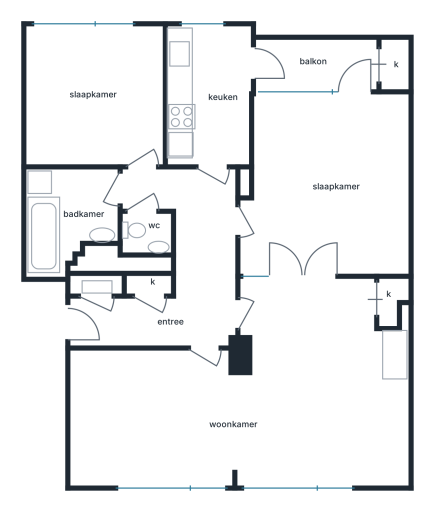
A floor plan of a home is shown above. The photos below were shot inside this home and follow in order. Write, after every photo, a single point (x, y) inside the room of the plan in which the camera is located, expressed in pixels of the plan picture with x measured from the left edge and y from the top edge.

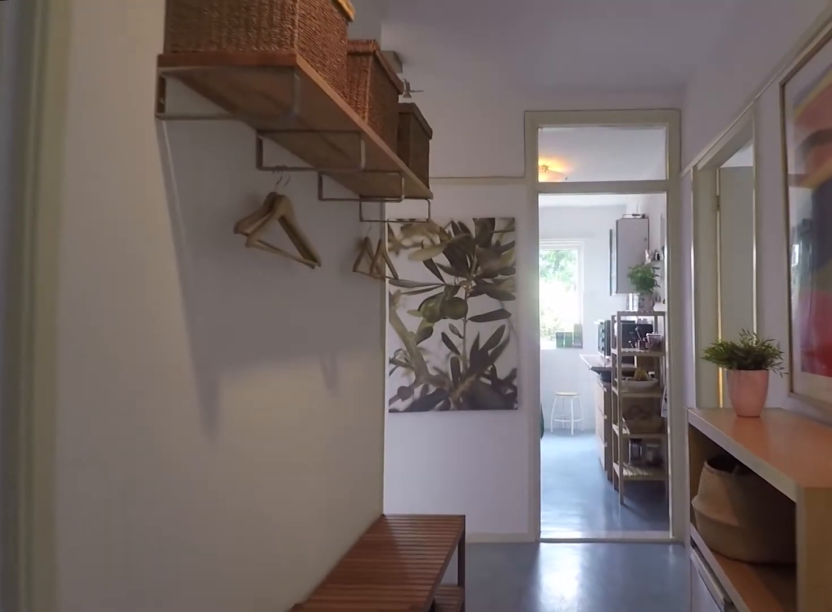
(179, 265)
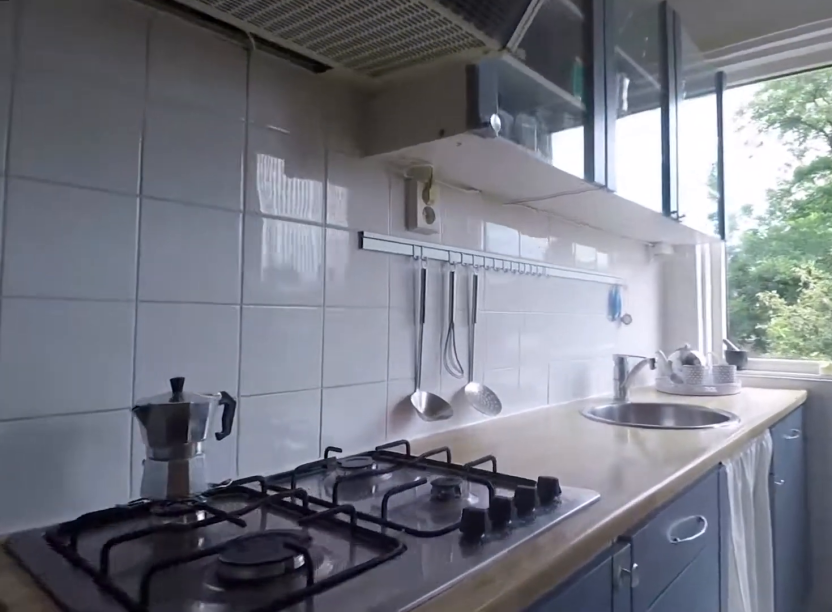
(182, 88)
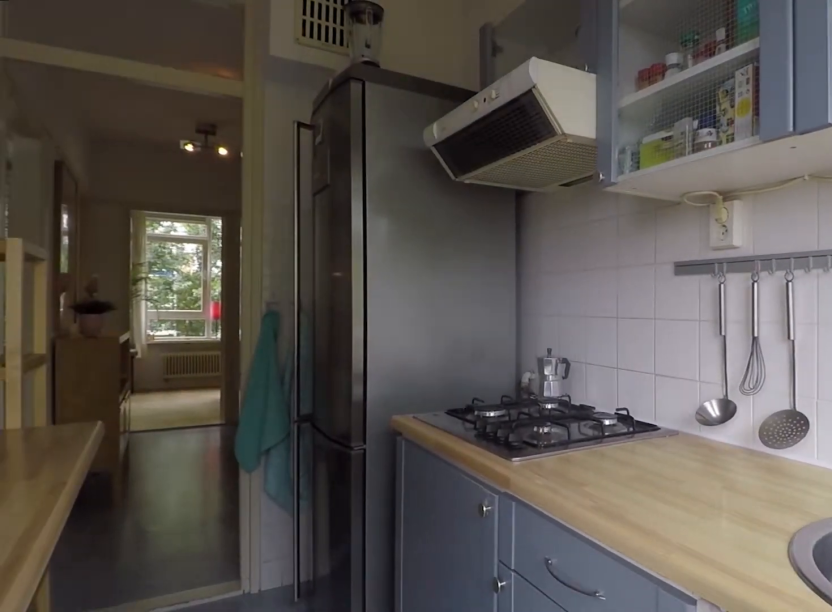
(182, 88)
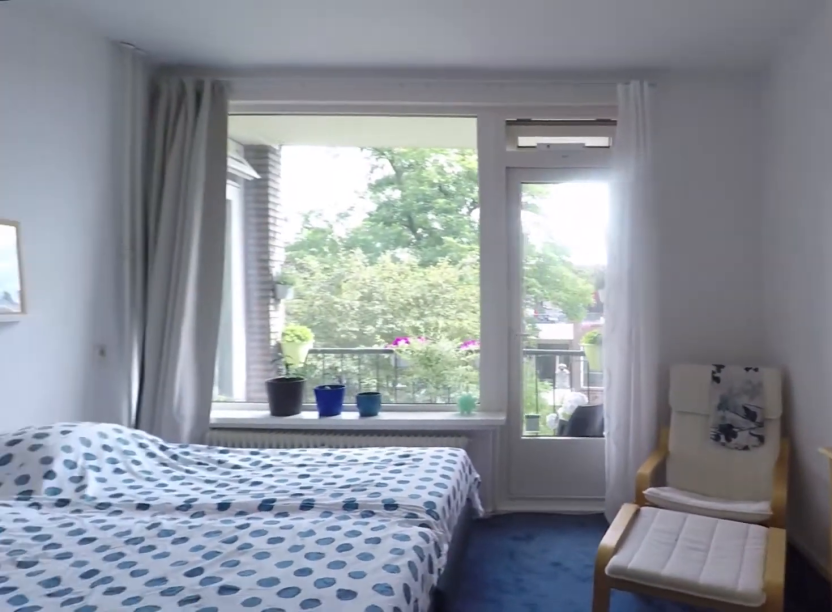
(327, 186)
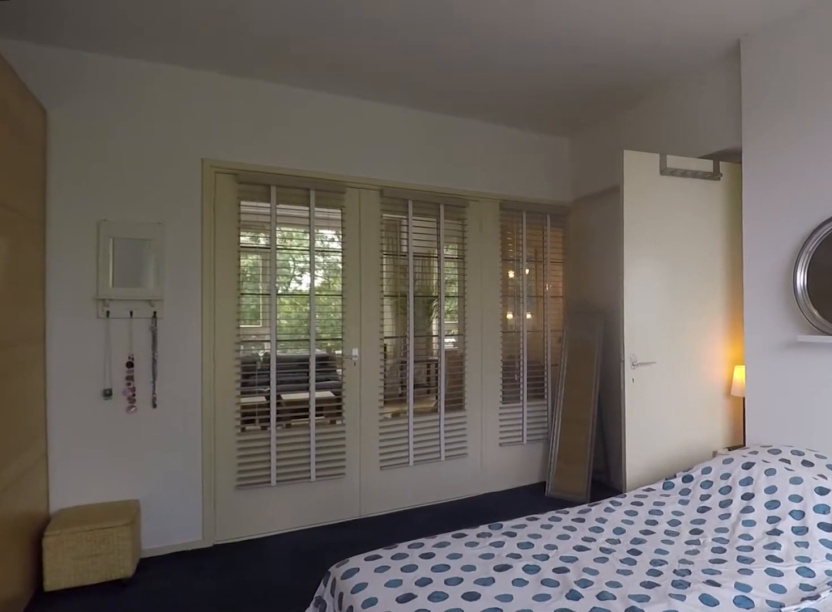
(327, 186)
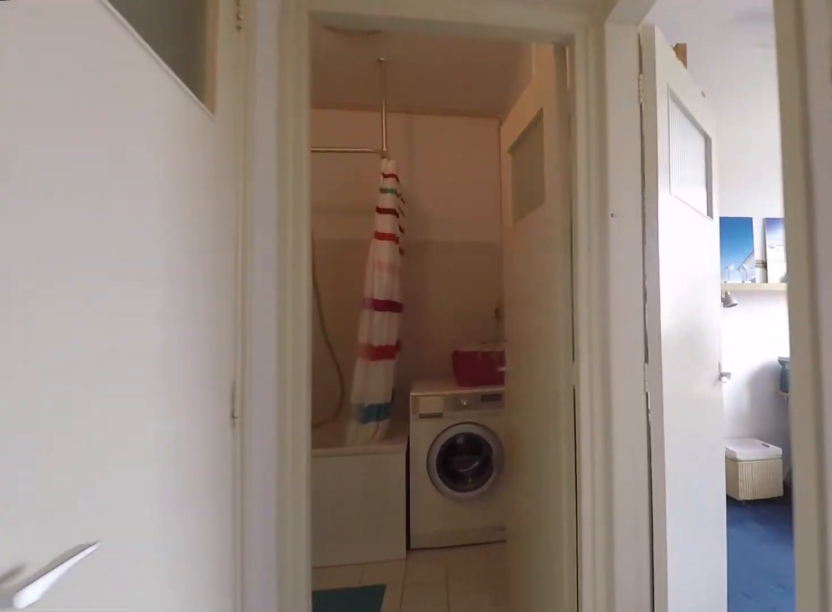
(187, 296)
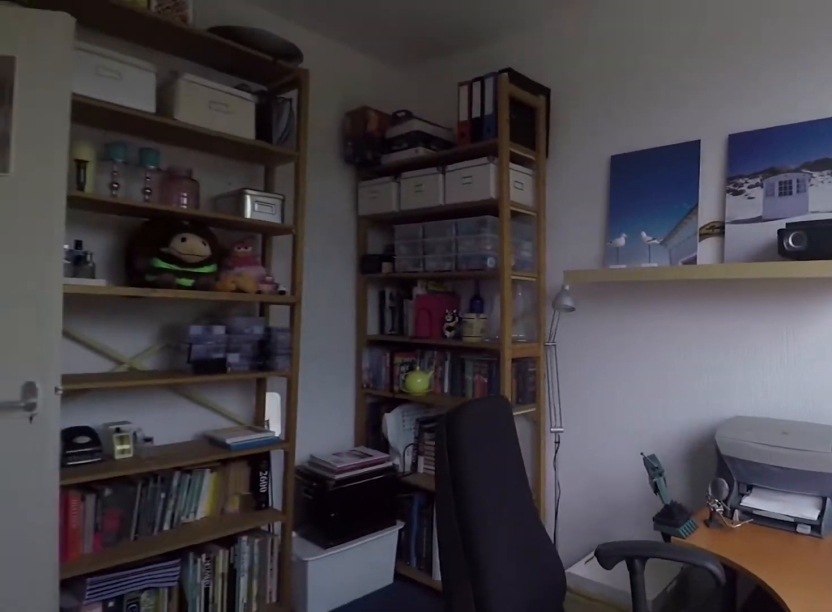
(96, 96)
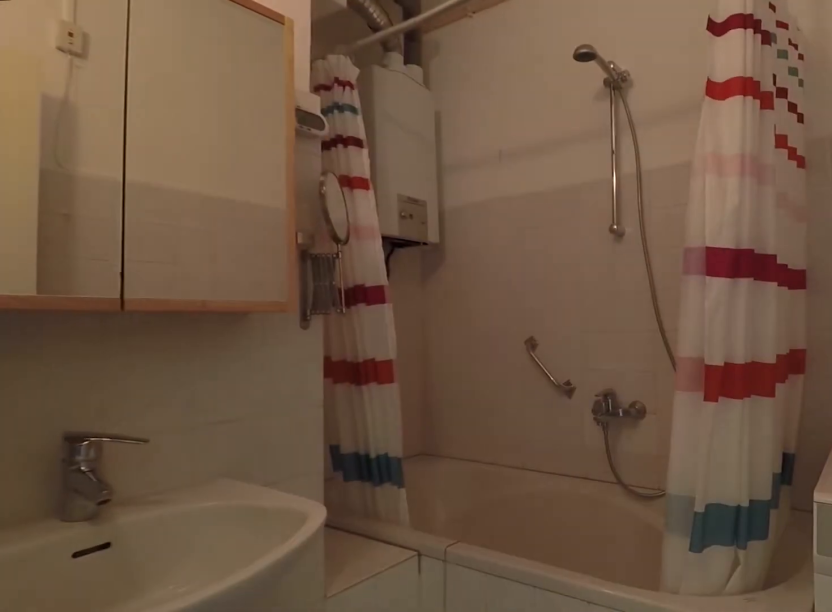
(46, 225)
